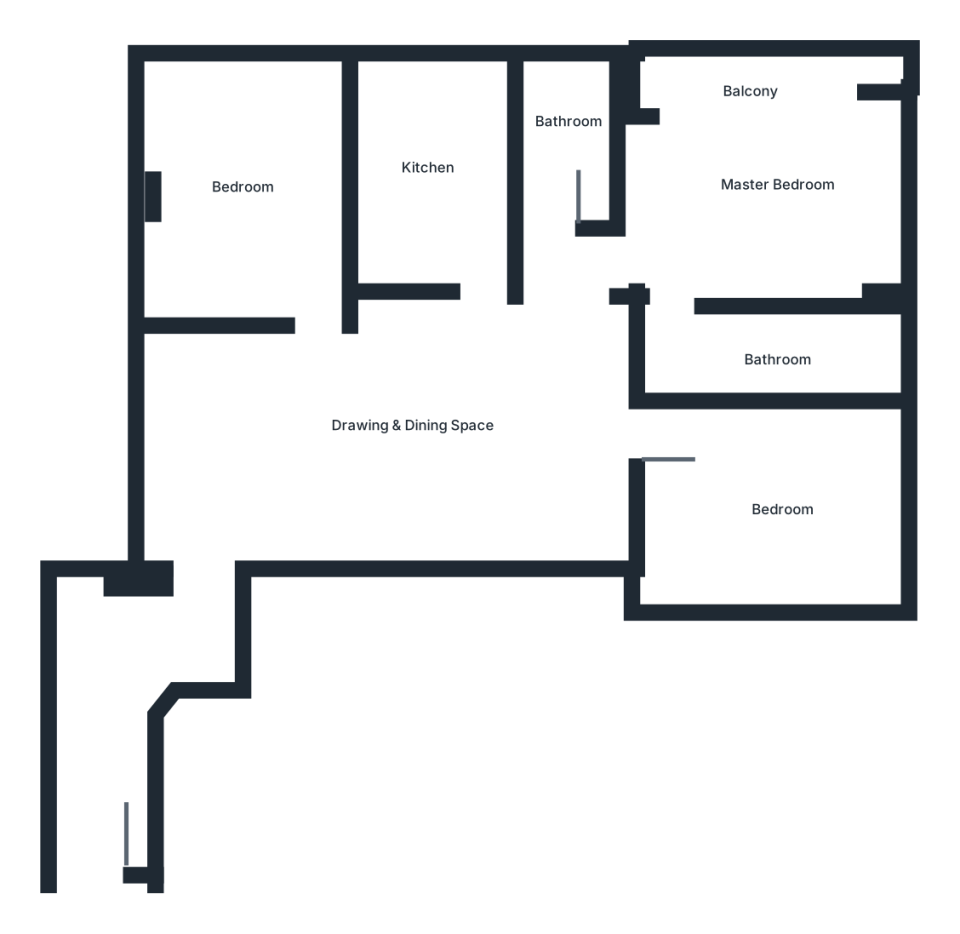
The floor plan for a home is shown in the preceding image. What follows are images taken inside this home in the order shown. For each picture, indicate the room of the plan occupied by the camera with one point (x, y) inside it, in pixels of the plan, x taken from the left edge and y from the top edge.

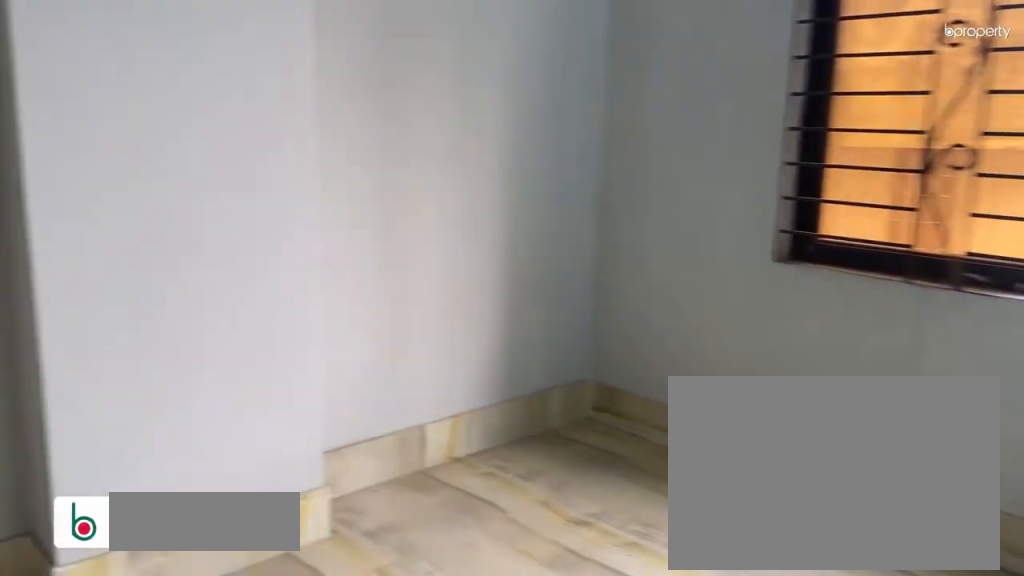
(231, 219)
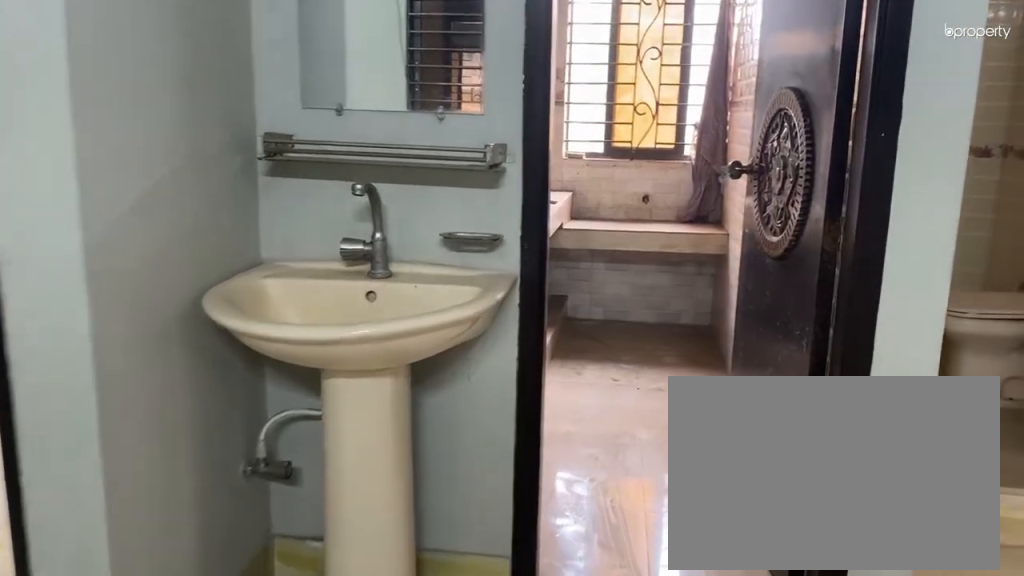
(466, 293)
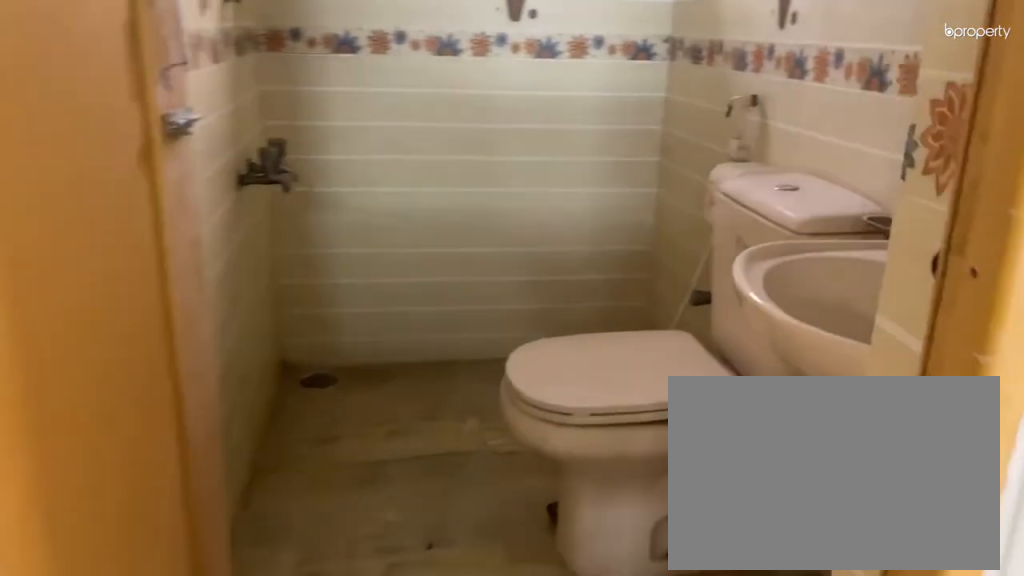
(558, 159)
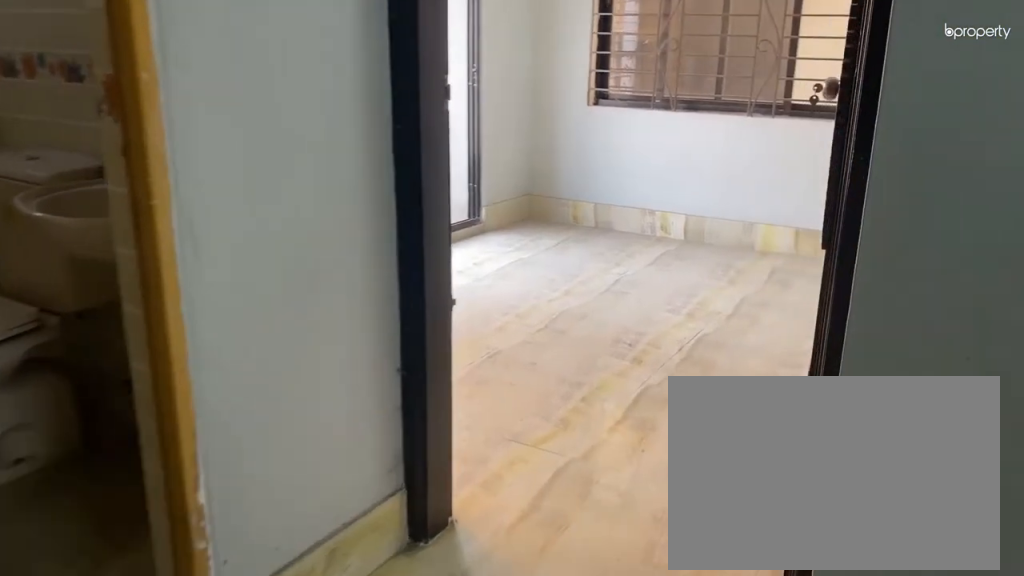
(625, 278)
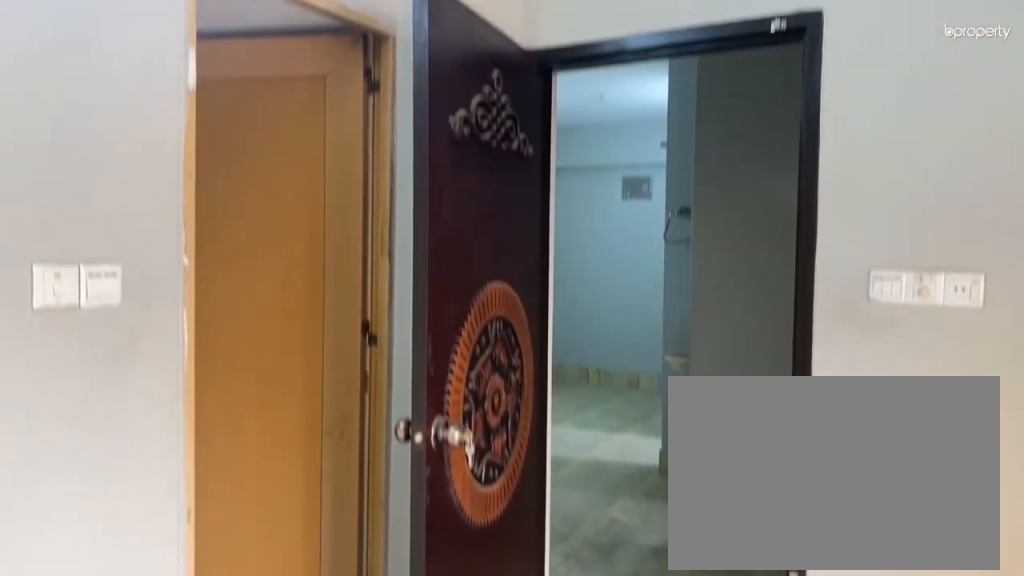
(759, 193)
